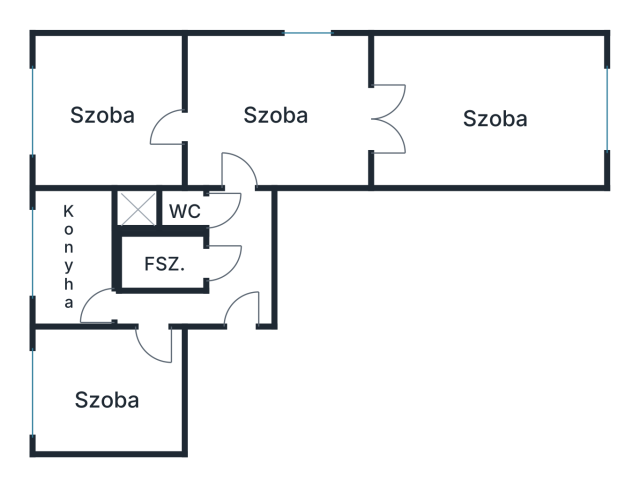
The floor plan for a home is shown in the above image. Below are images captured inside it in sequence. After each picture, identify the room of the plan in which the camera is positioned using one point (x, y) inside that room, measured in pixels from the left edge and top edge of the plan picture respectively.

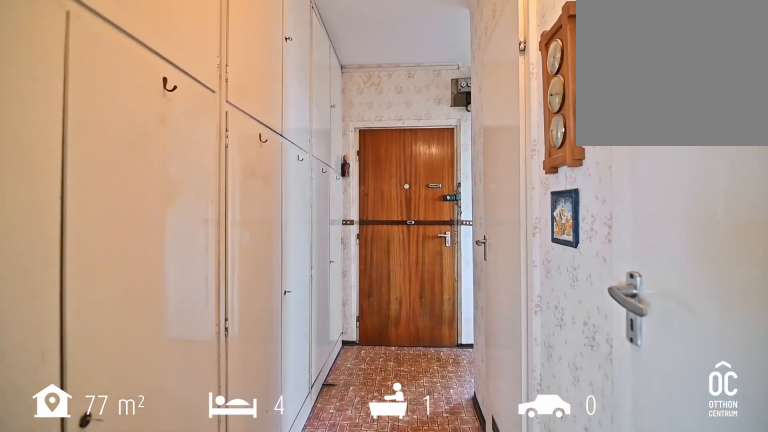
(237, 257)
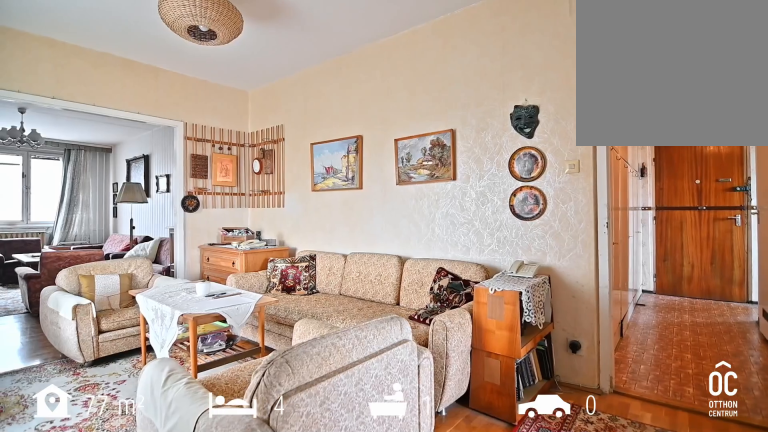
(278, 115)
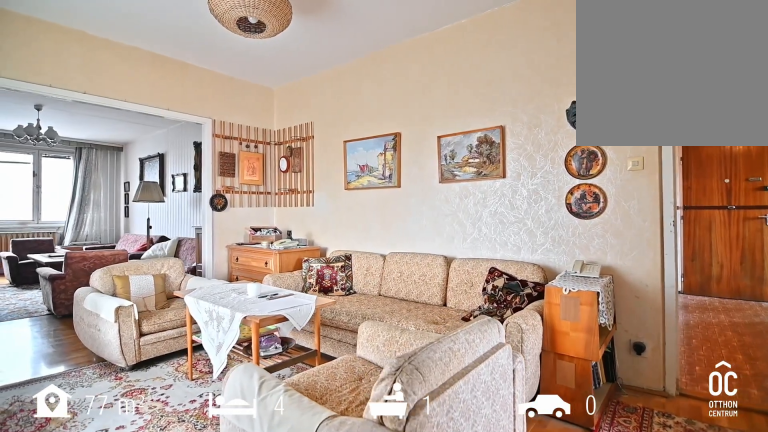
(278, 115)
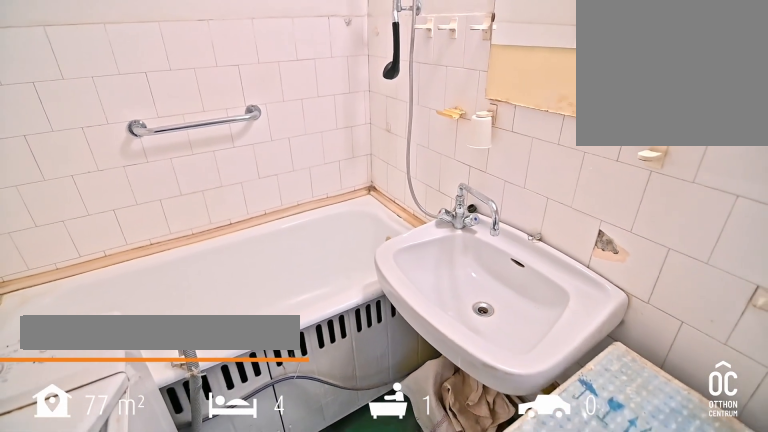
(163, 263)
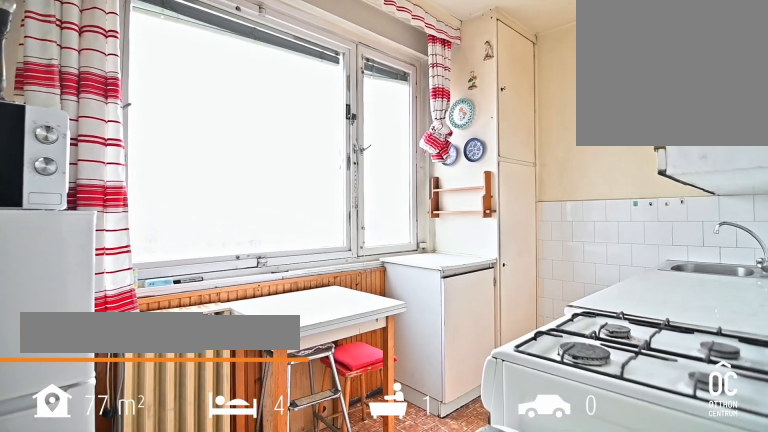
(72, 261)
